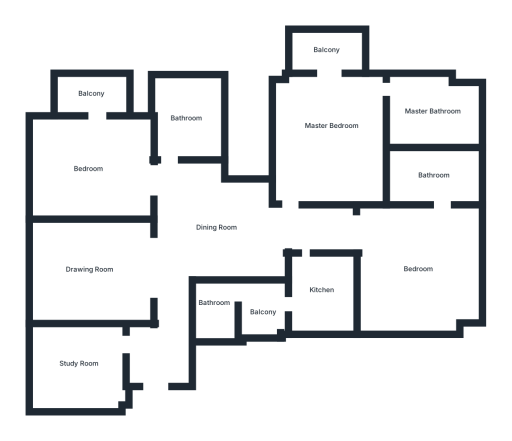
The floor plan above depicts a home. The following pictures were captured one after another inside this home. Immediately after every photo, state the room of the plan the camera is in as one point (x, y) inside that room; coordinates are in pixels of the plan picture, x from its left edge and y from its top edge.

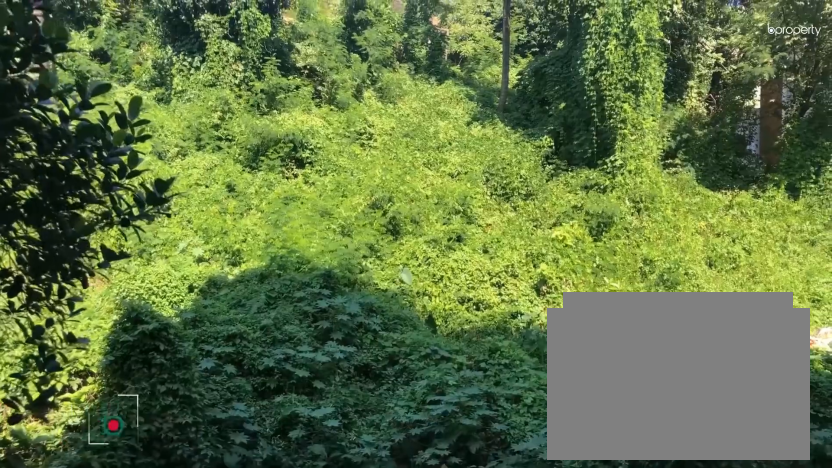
(91, 94)
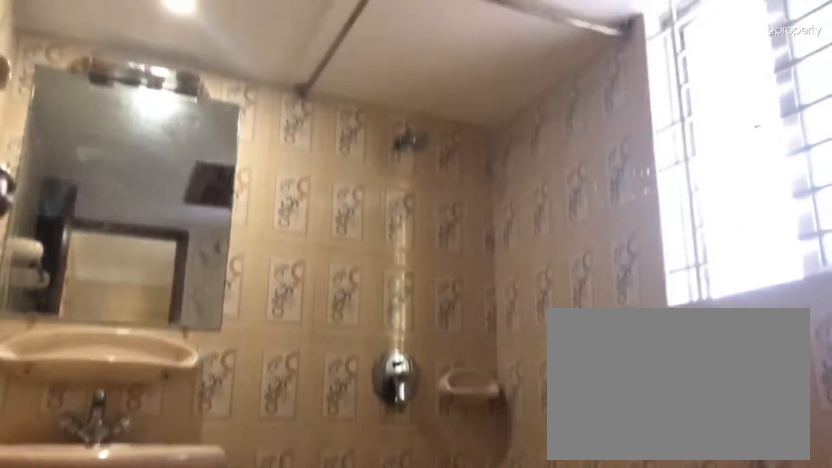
(186, 117)
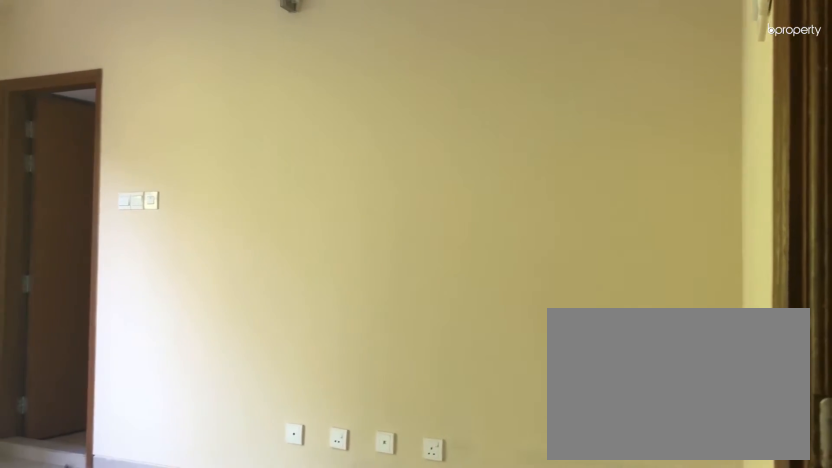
(333, 126)
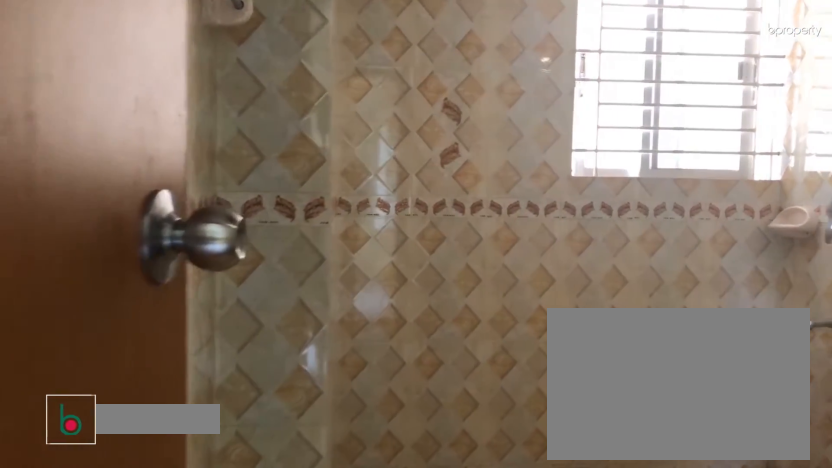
(432, 111)
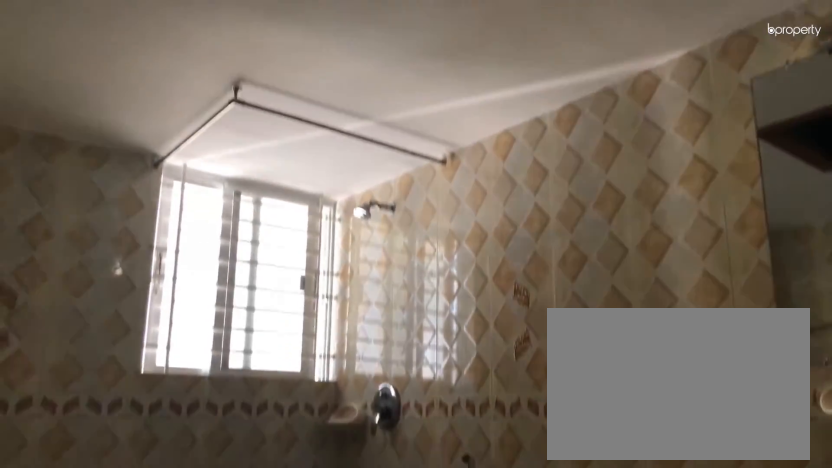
(432, 111)
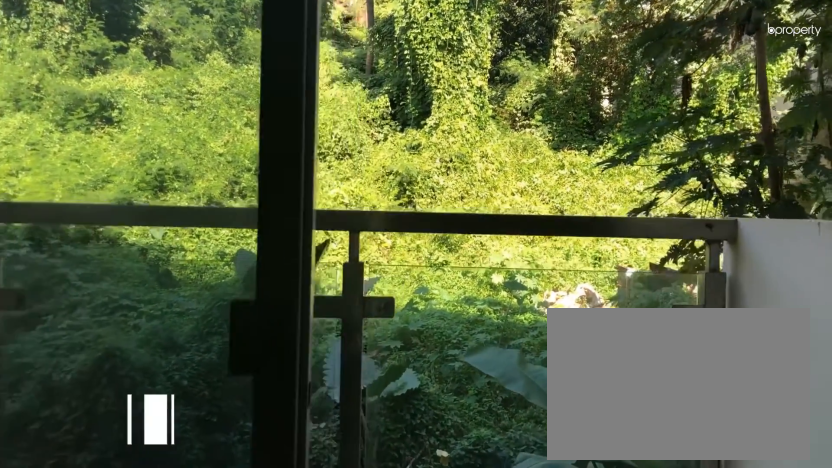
(327, 49)
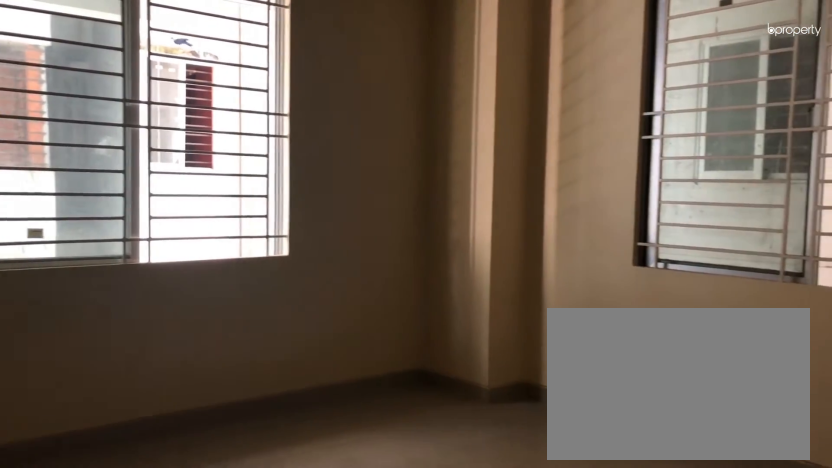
(417, 268)
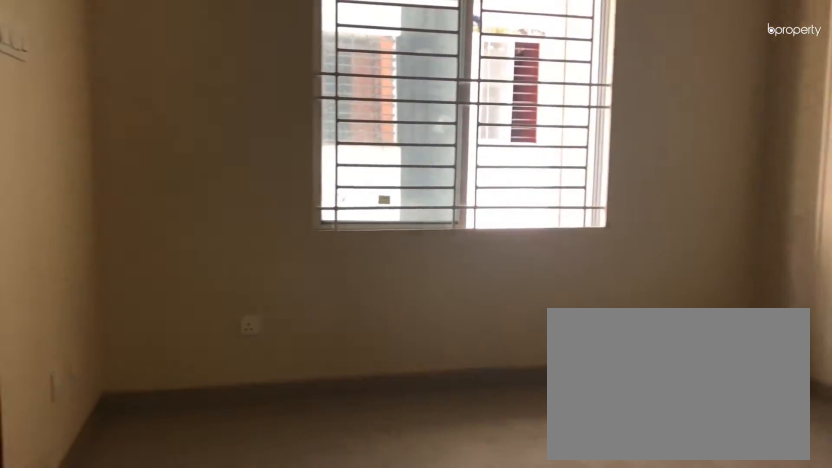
(417, 268)
